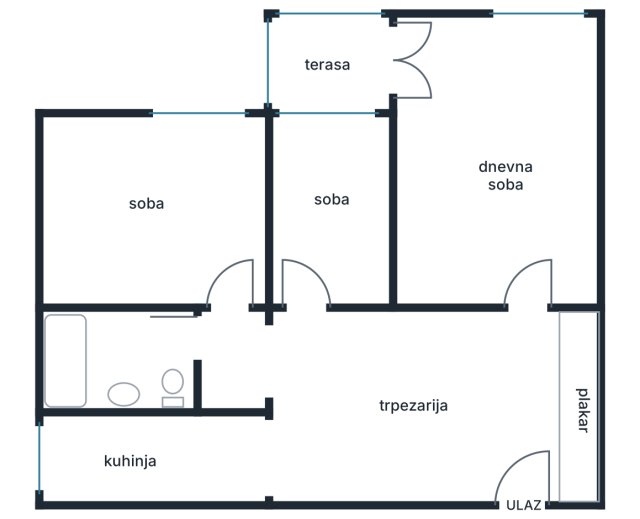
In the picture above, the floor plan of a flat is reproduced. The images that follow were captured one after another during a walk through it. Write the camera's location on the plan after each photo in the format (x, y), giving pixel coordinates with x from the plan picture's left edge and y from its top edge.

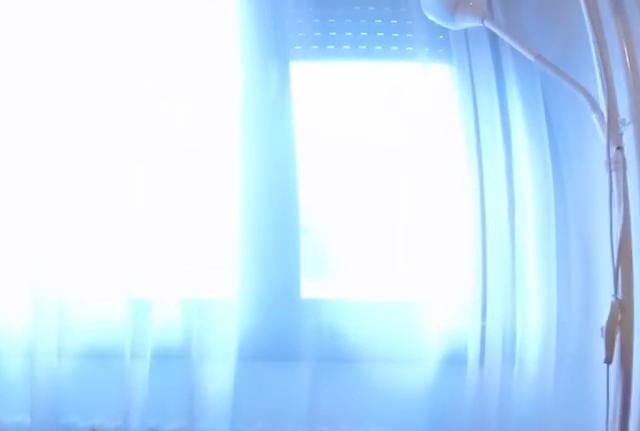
(521, 99)
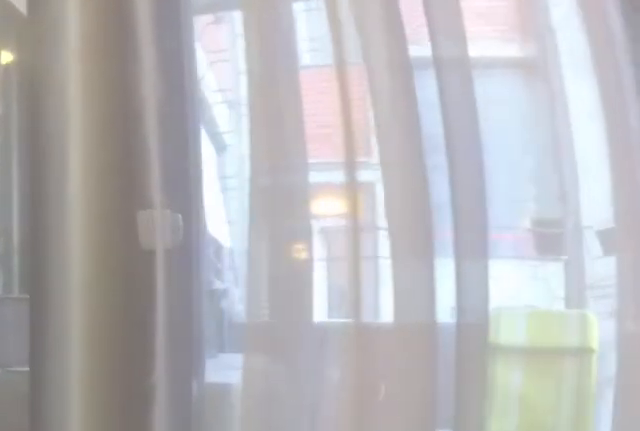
(452, 52)
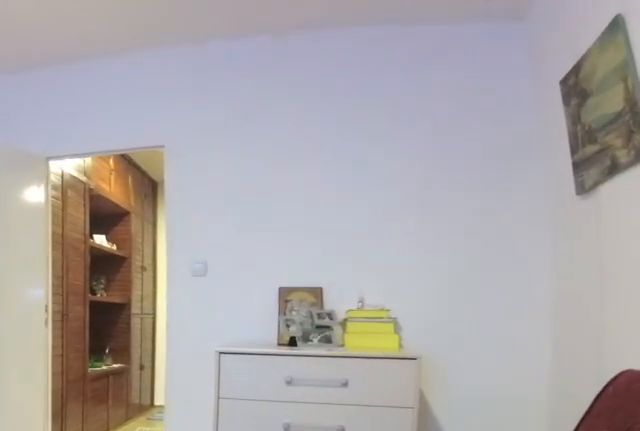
(438, 101)
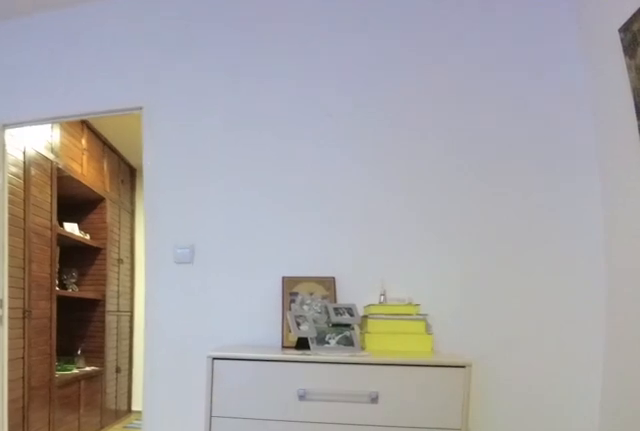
(454, 135)
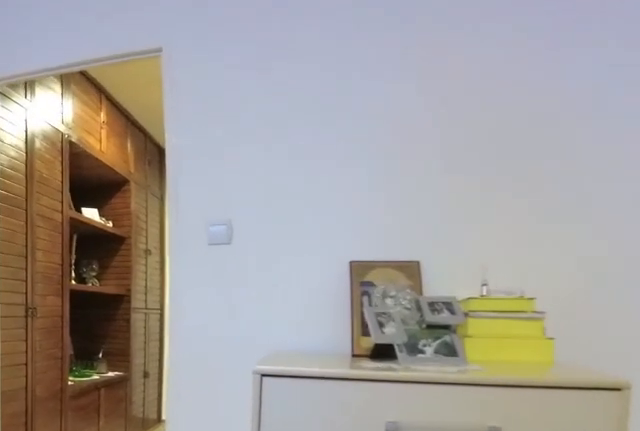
(468, 160)
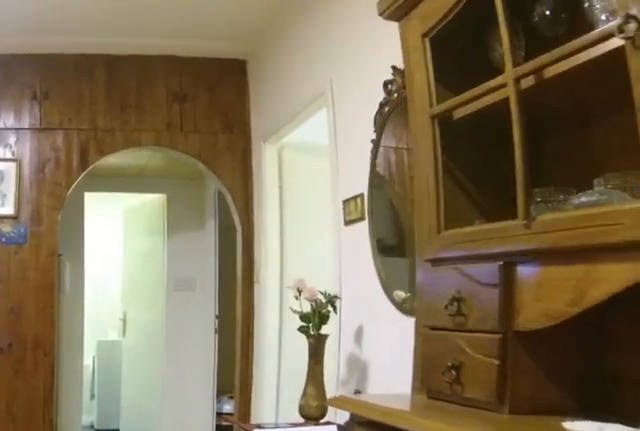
(464, 331)
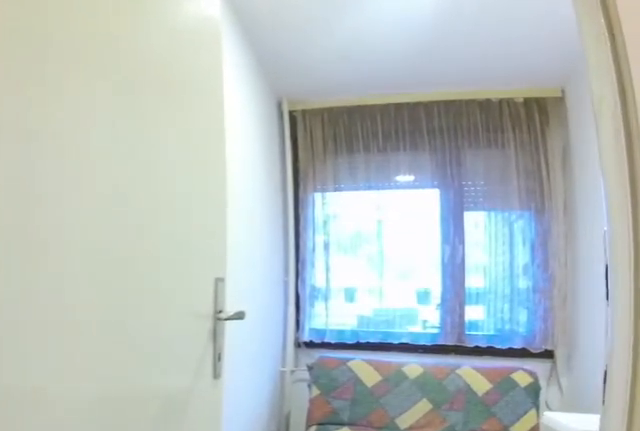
(328, 347)
